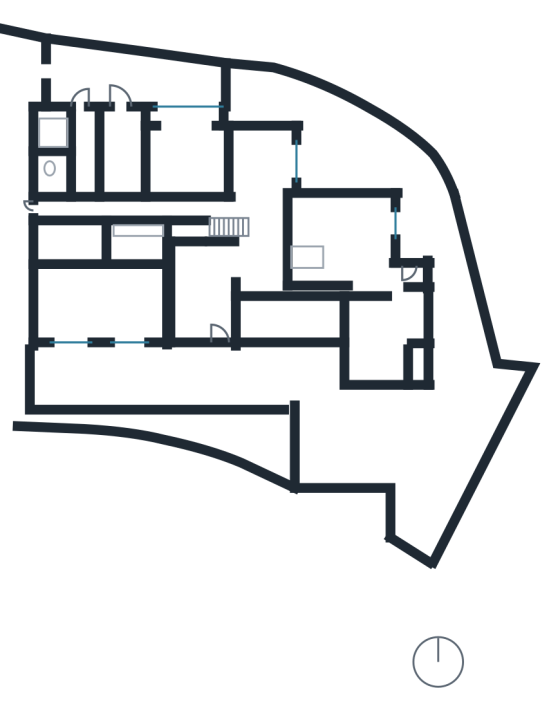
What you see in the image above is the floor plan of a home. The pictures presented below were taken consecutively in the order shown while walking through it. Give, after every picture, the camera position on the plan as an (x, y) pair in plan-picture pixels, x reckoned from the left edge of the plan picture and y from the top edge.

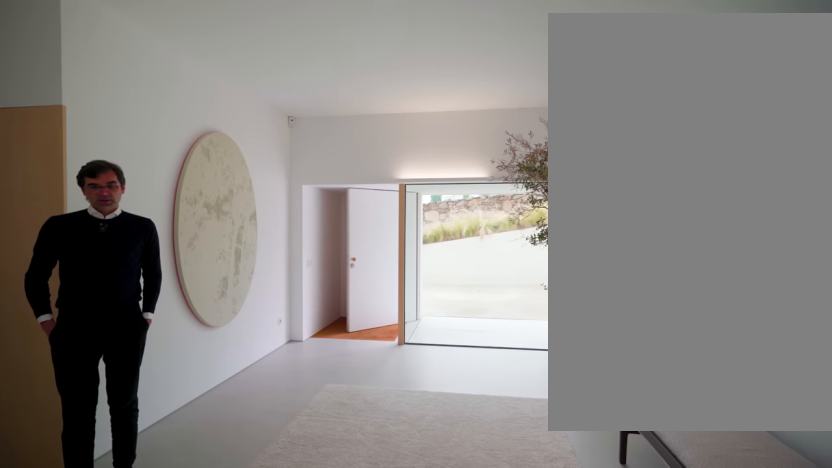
(187, 261)
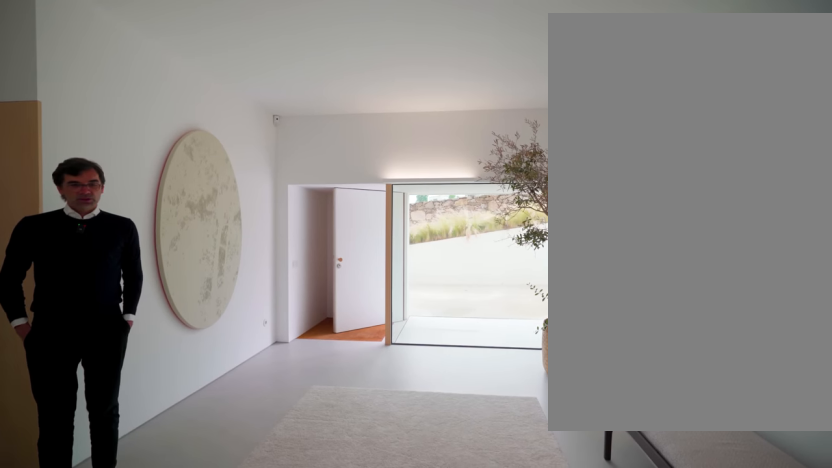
(189, 260)
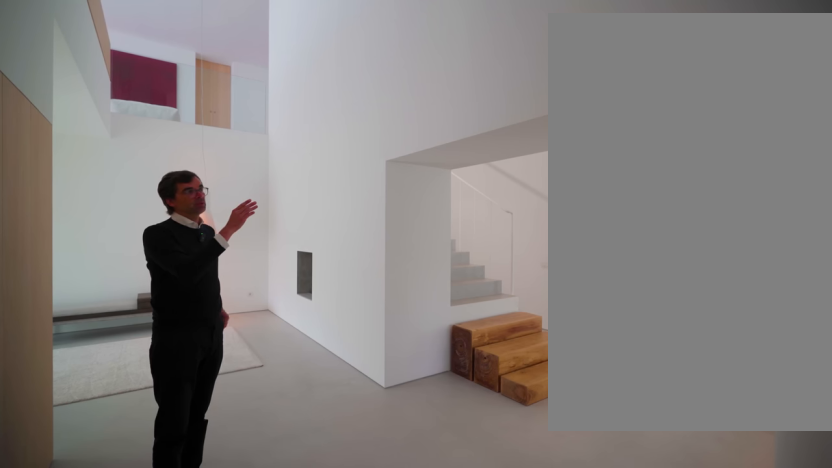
(274, 261)
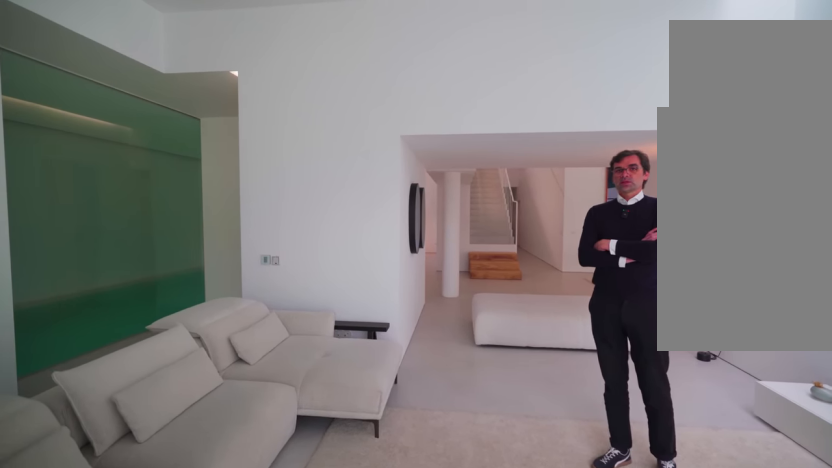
(373, 235)
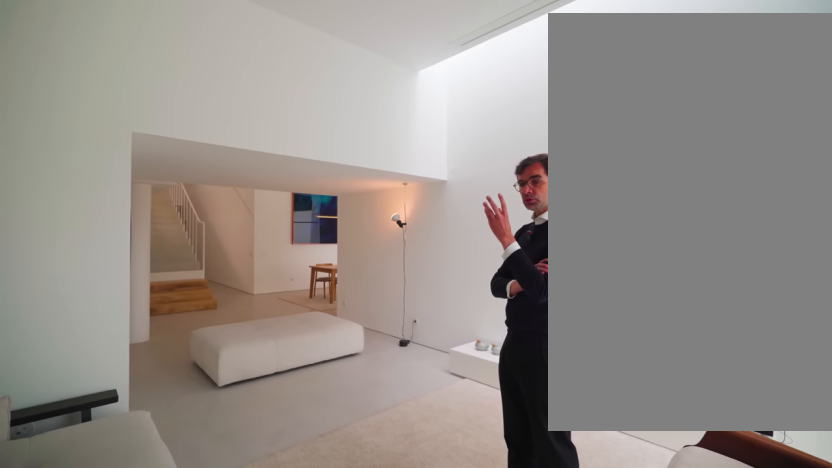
(379, 275)
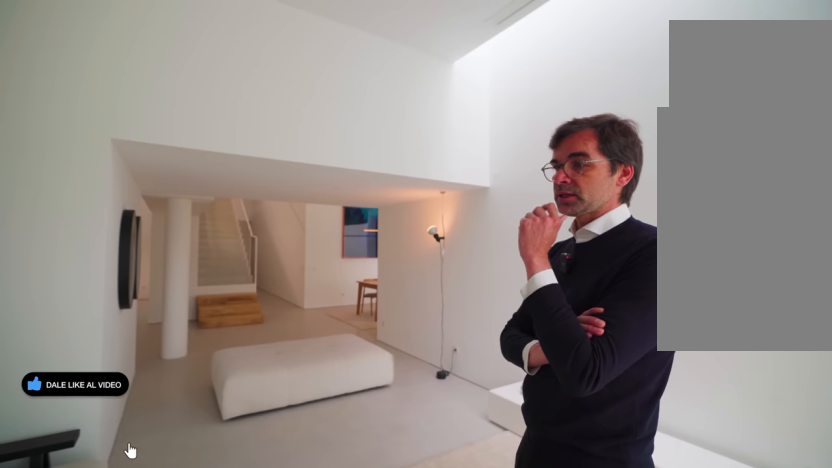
(377, 254)
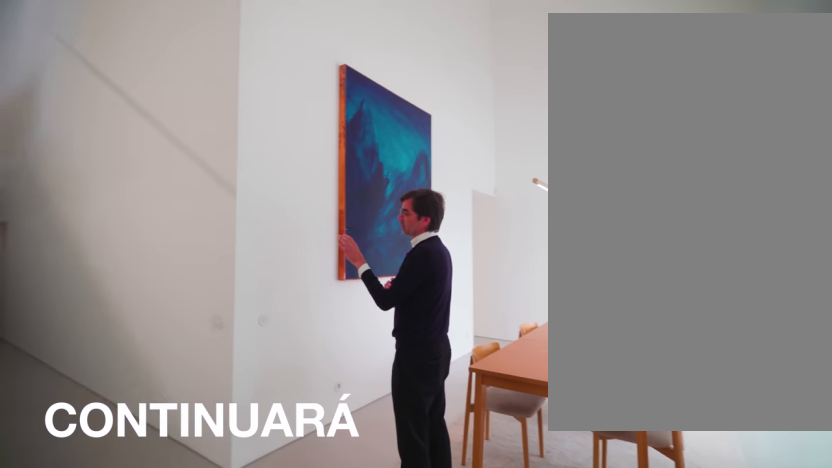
(266, 254)
